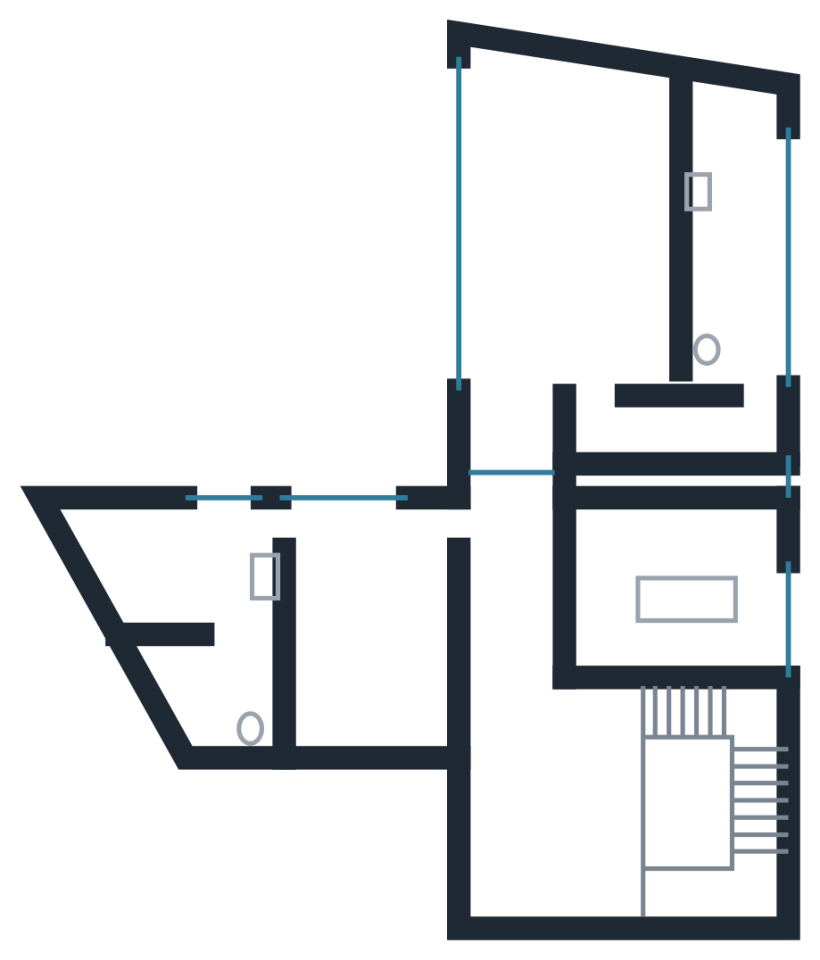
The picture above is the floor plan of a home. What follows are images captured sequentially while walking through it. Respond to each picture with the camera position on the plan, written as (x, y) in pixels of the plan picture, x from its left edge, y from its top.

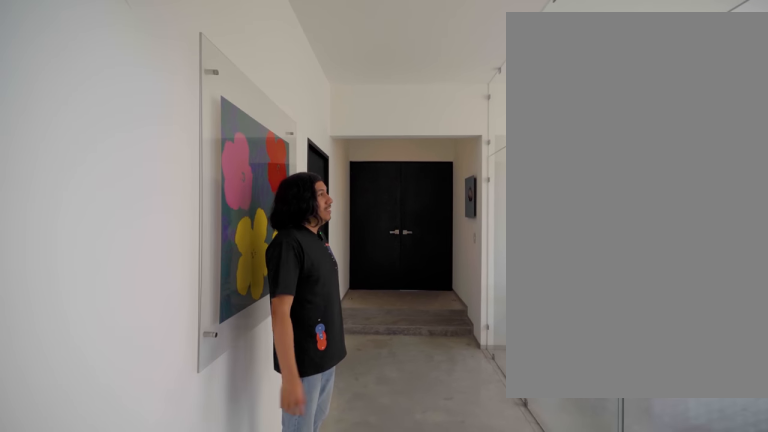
(514, 648)
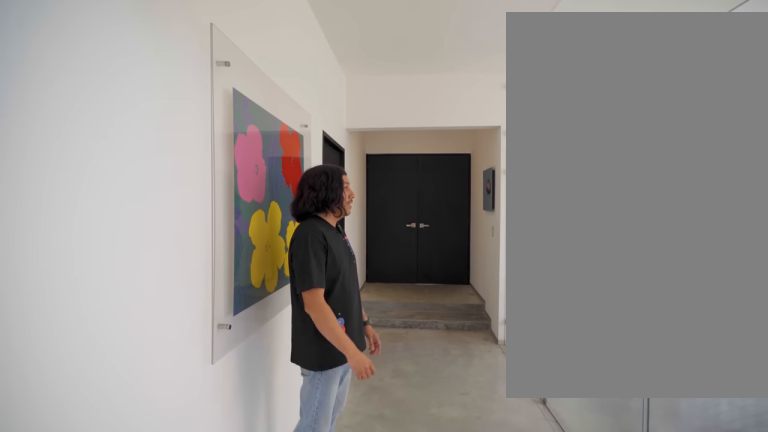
(513, 647)
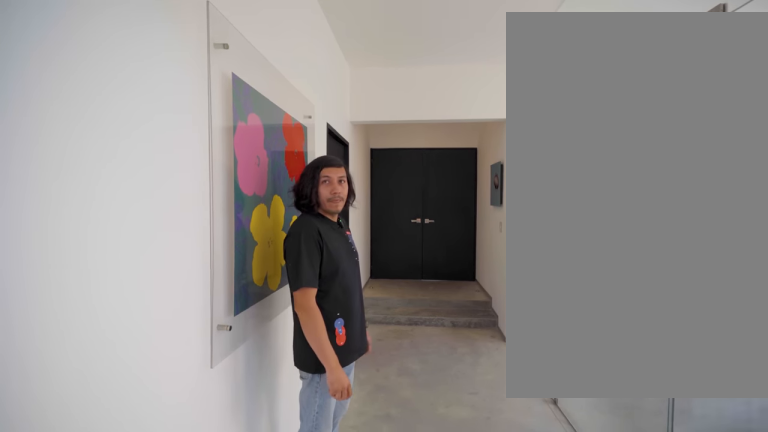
(514, 648)
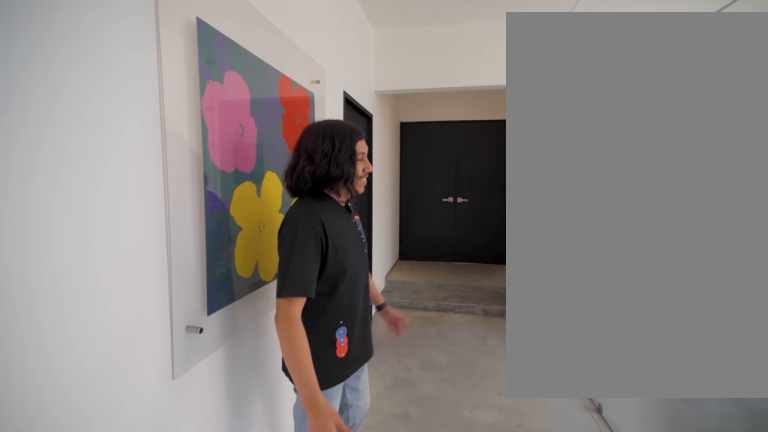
(513, 648)
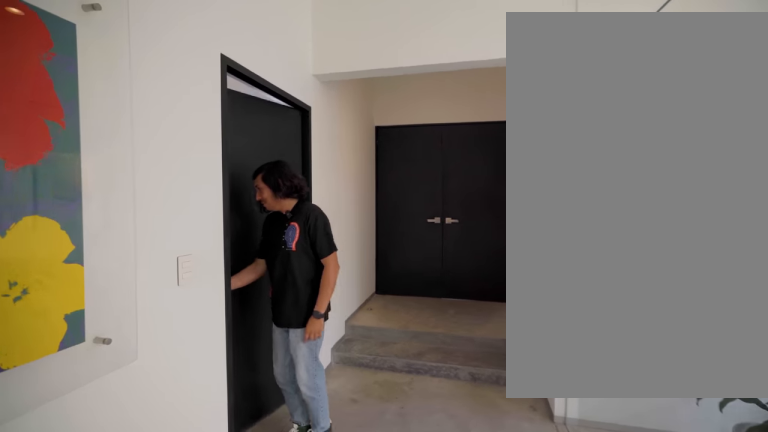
(512, 648)
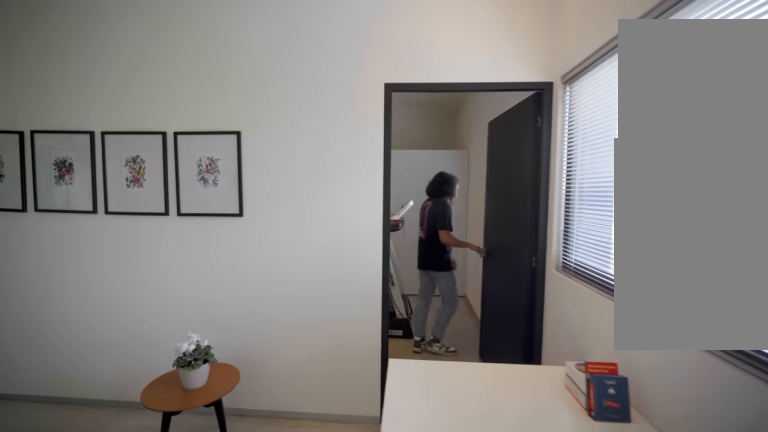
(379, 585)
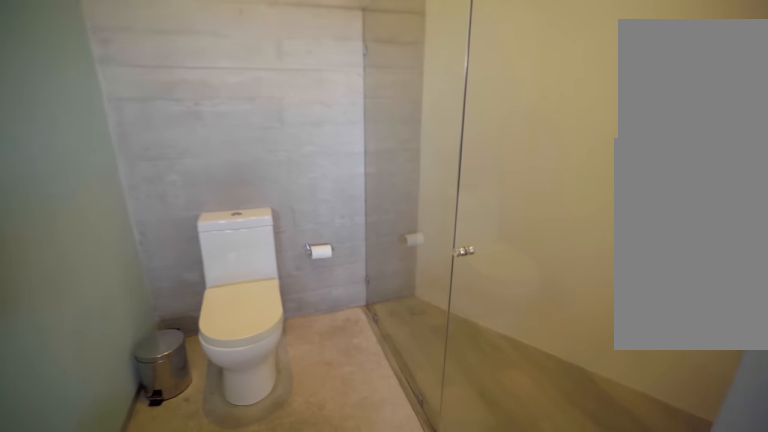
(204, 556)
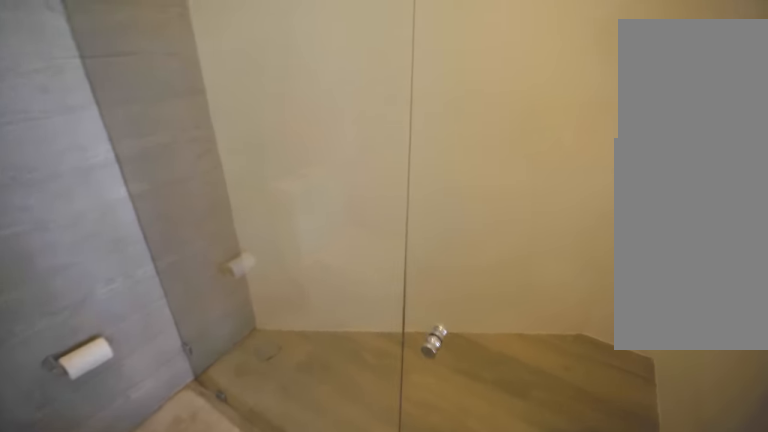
(233, 631)
